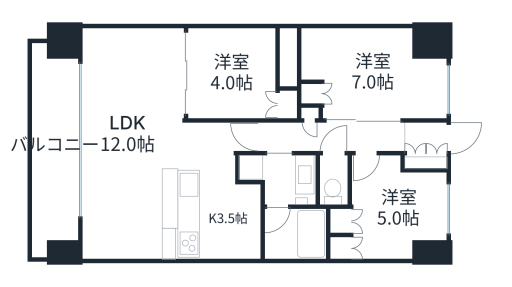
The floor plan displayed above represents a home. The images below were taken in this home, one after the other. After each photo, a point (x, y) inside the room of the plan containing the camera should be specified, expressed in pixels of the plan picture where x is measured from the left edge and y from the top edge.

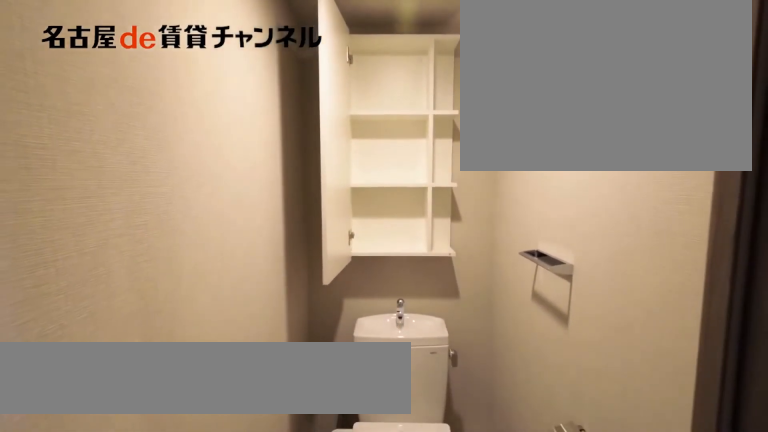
(334, 182)
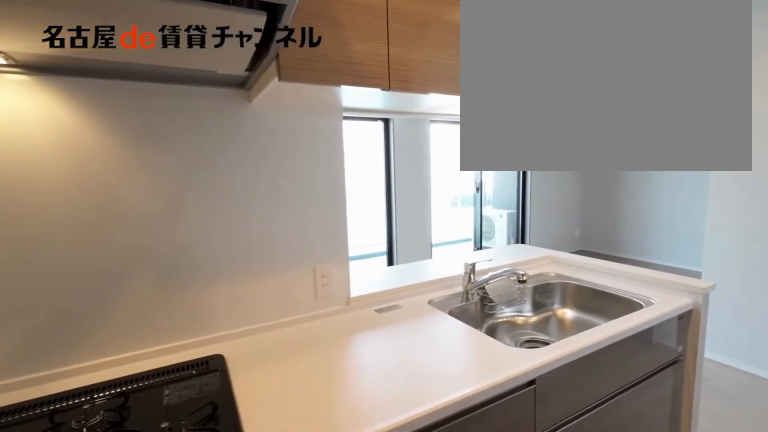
(196, 214)
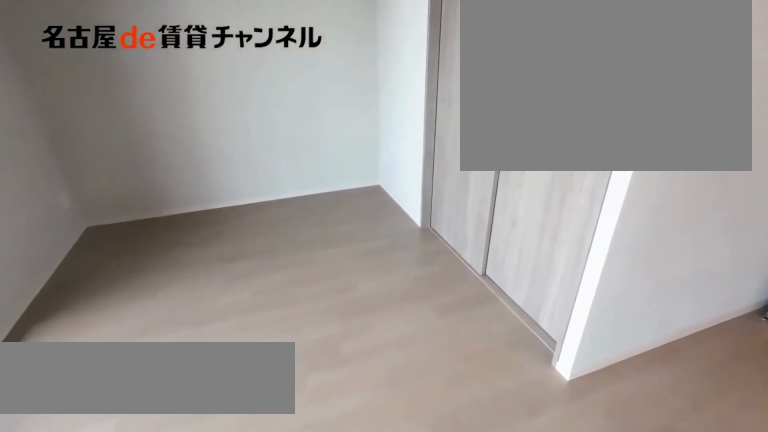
(128, 136)
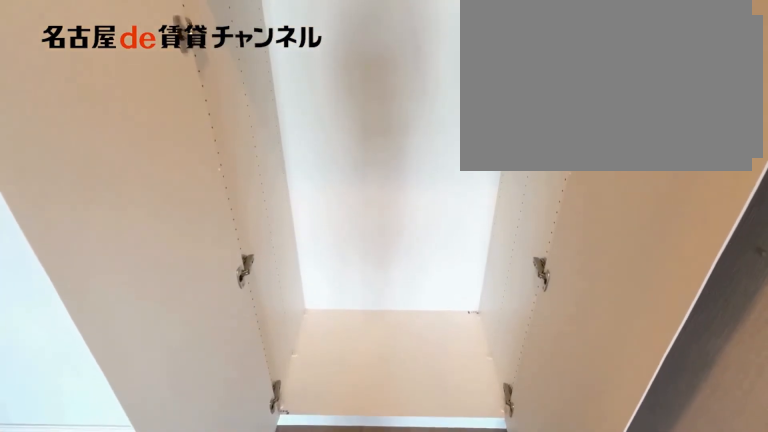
(289, 105)
